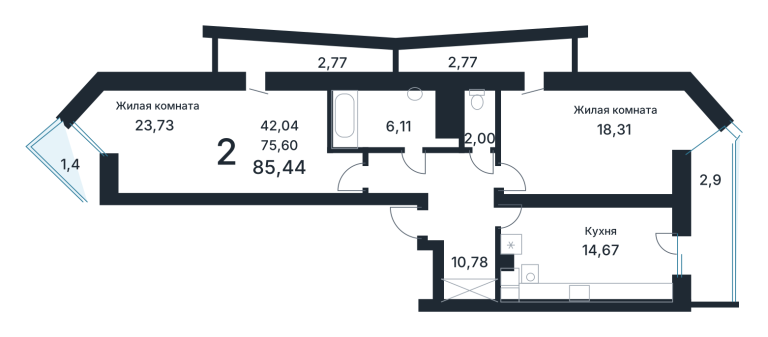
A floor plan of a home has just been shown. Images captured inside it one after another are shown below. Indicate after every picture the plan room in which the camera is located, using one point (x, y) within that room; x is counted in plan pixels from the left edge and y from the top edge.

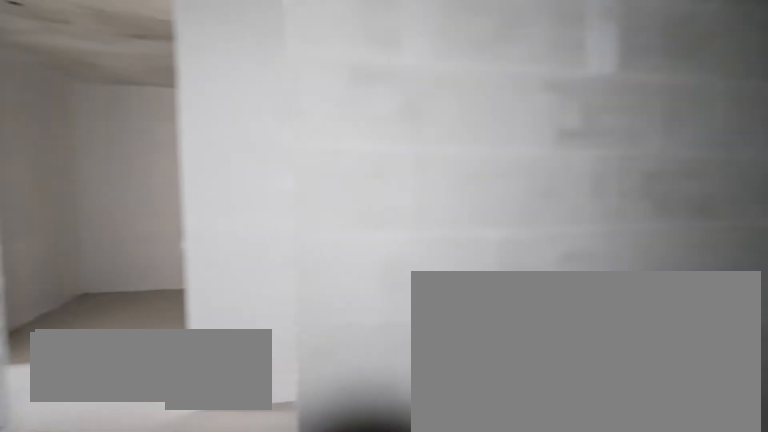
(388, 121)
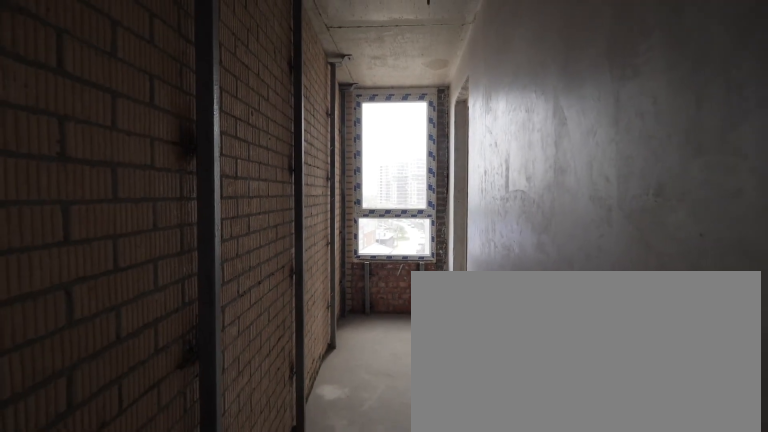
(488, 56)
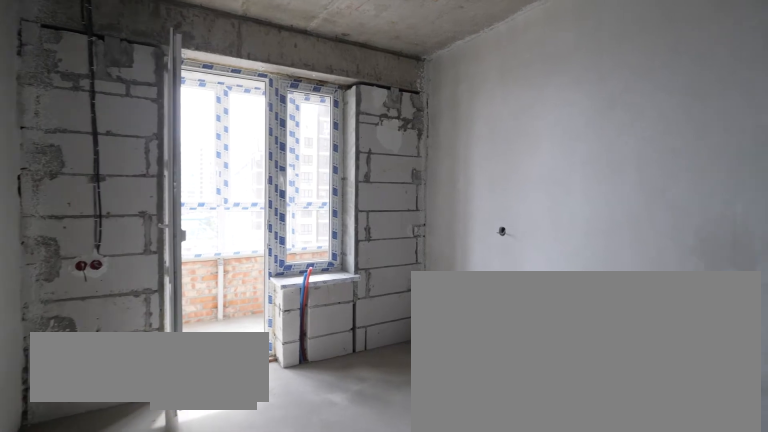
(592, 252)
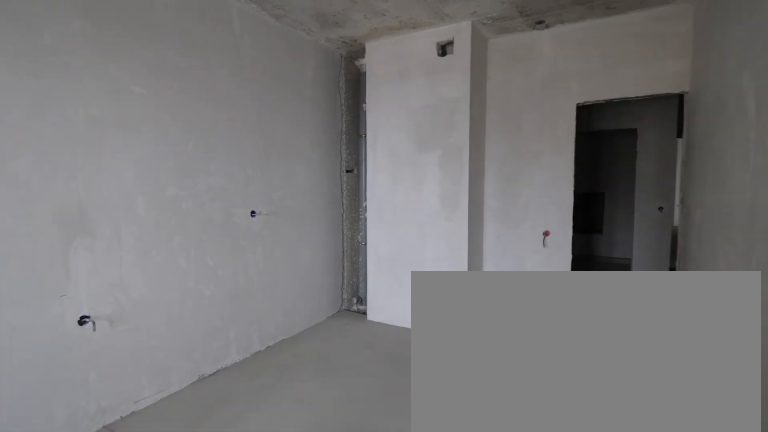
(592, 252)
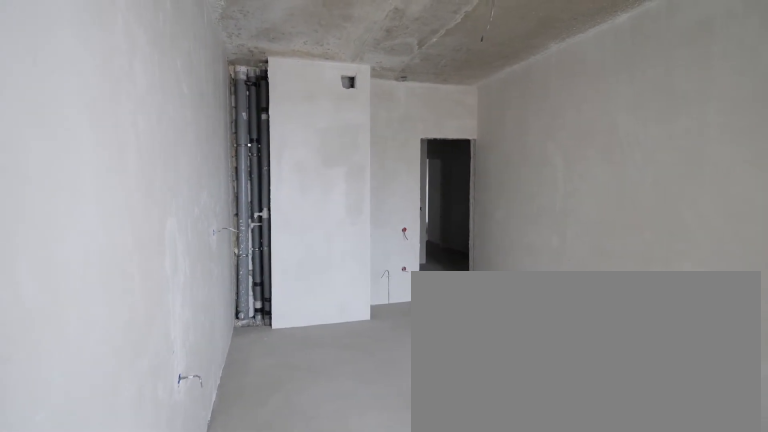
(592, 252)
